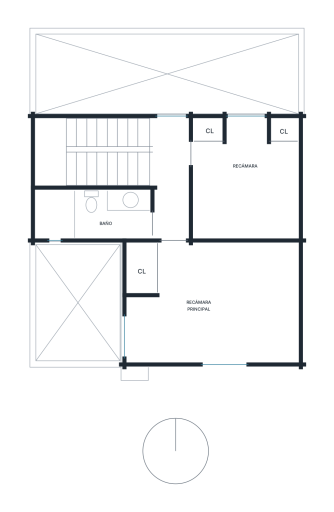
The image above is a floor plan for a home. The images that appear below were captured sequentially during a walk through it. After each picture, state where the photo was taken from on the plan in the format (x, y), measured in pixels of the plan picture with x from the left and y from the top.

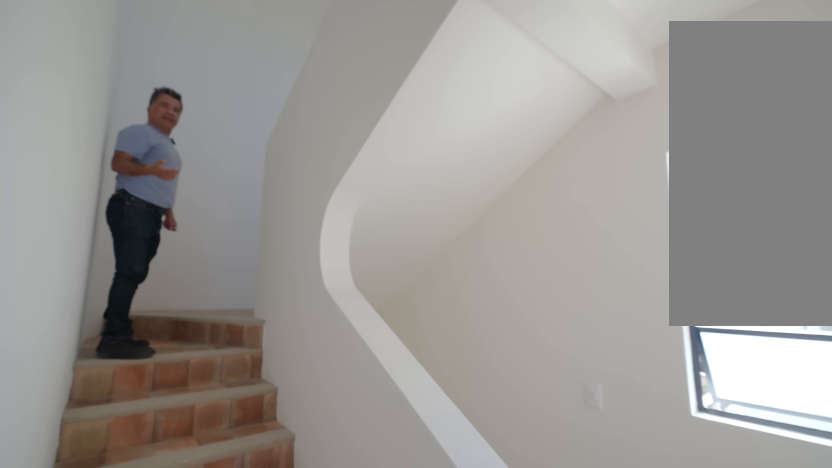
(169, 171)
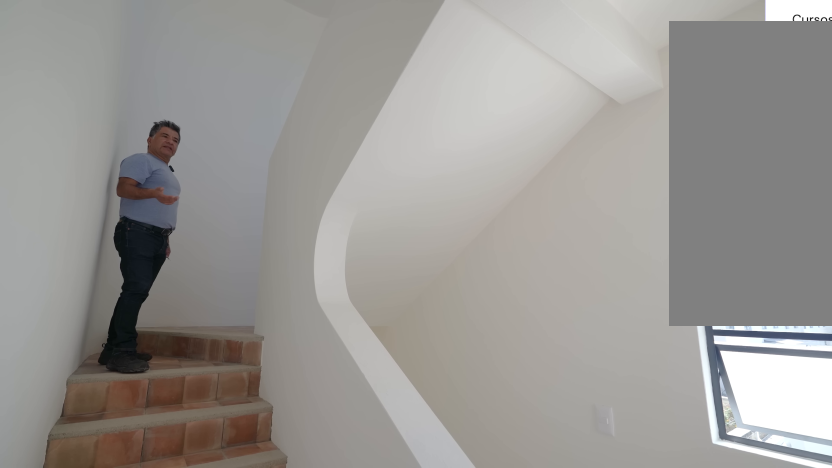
(164, 167)
